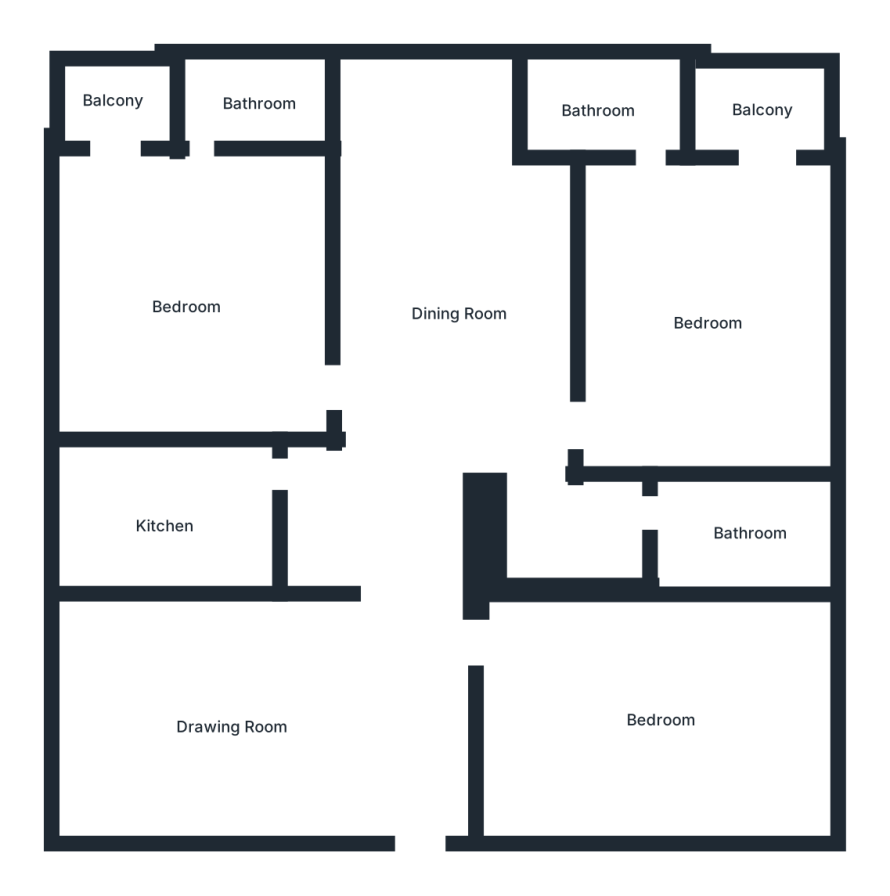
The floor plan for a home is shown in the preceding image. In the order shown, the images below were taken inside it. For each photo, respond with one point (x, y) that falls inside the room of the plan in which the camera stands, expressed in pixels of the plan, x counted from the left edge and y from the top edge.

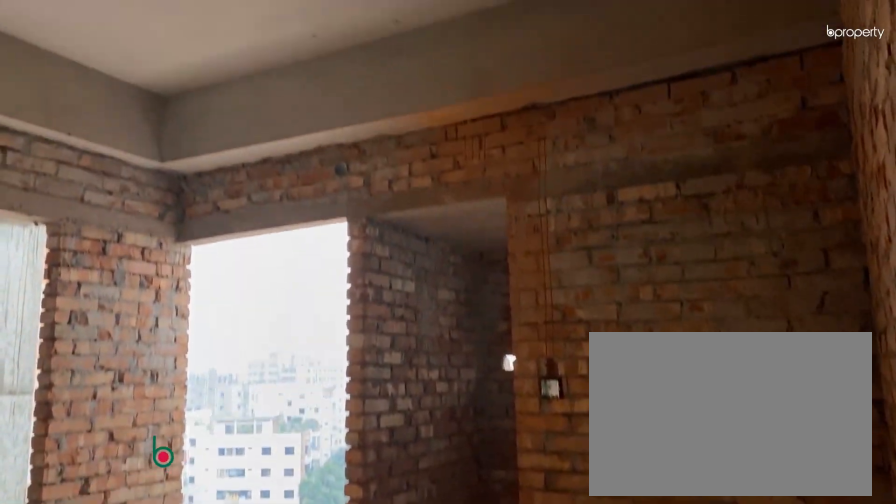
(187, 310)
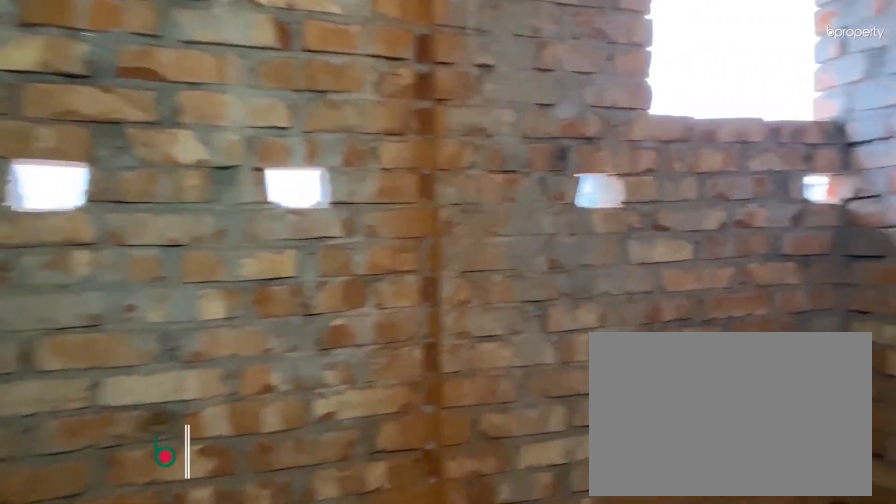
(258, 105)
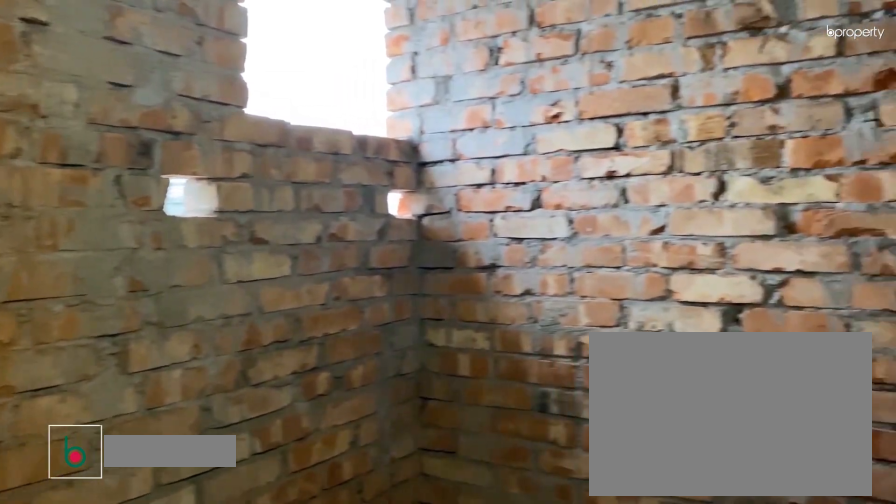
(258, 105)
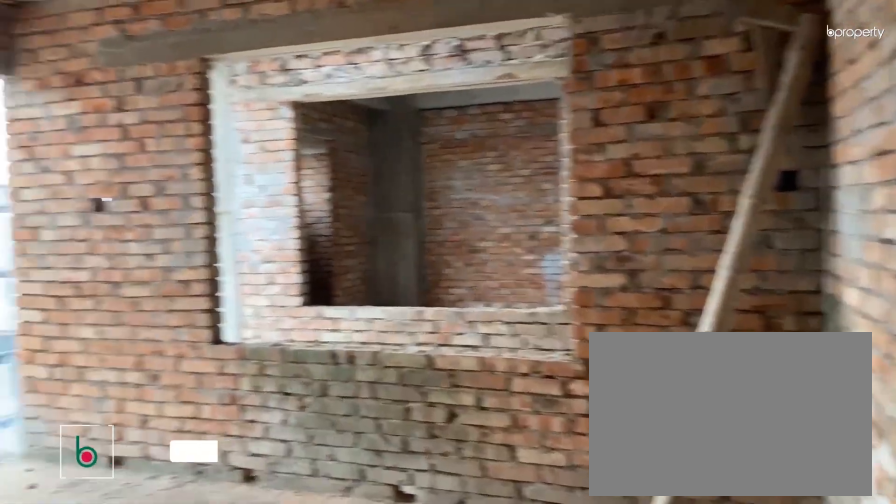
(707, 328)
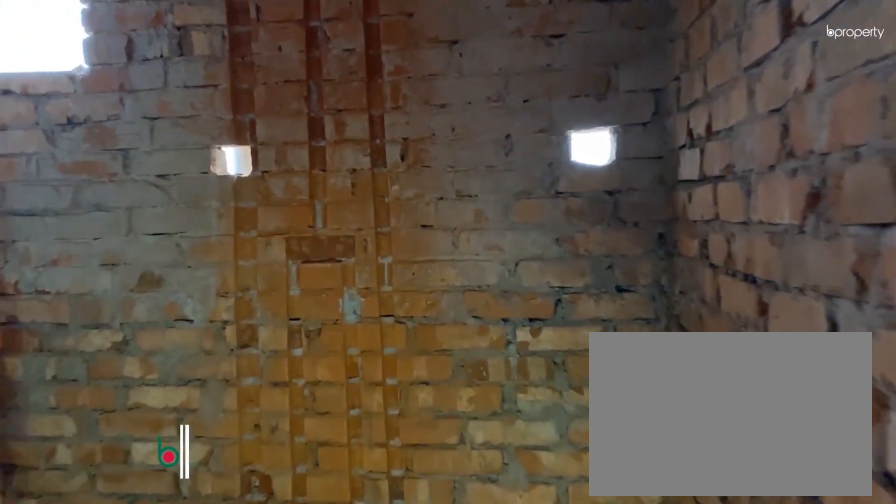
(600, 110)
